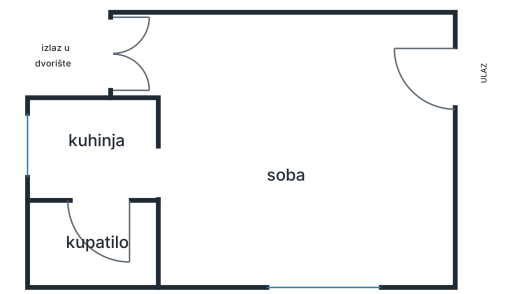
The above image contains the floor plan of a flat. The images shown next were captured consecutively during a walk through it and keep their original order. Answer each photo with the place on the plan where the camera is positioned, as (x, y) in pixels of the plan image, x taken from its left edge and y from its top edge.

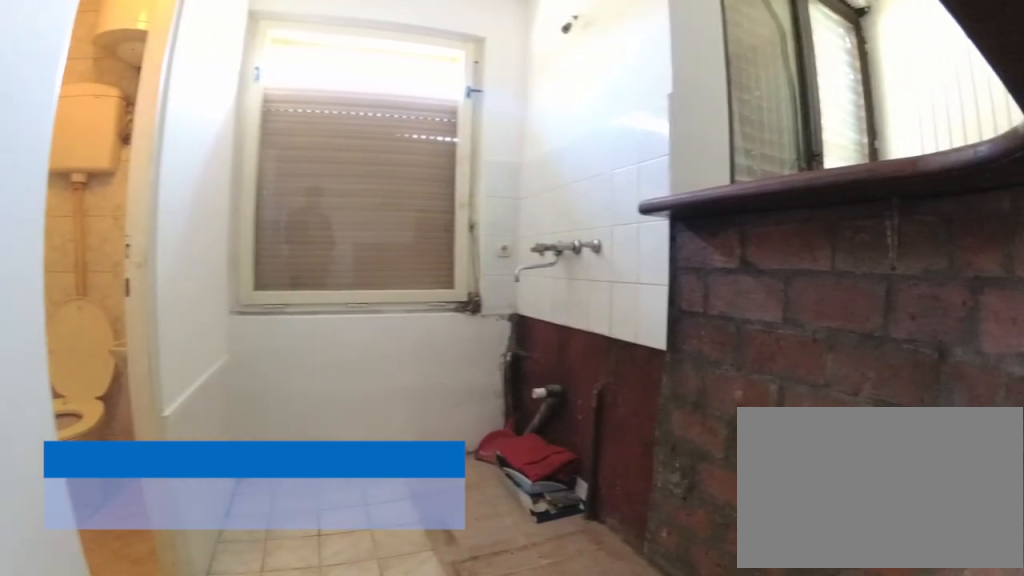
(156, 173)
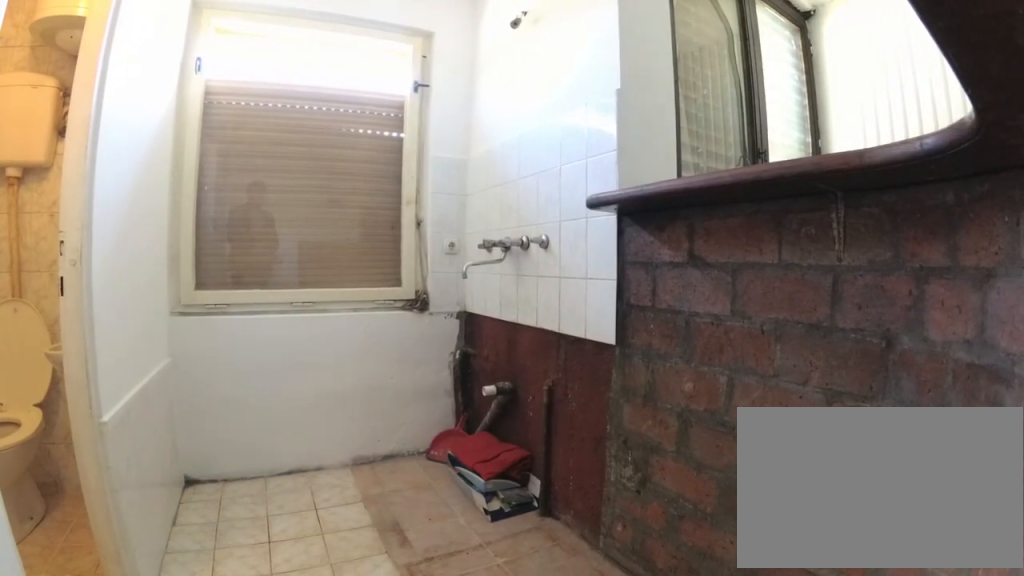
(157, 174)
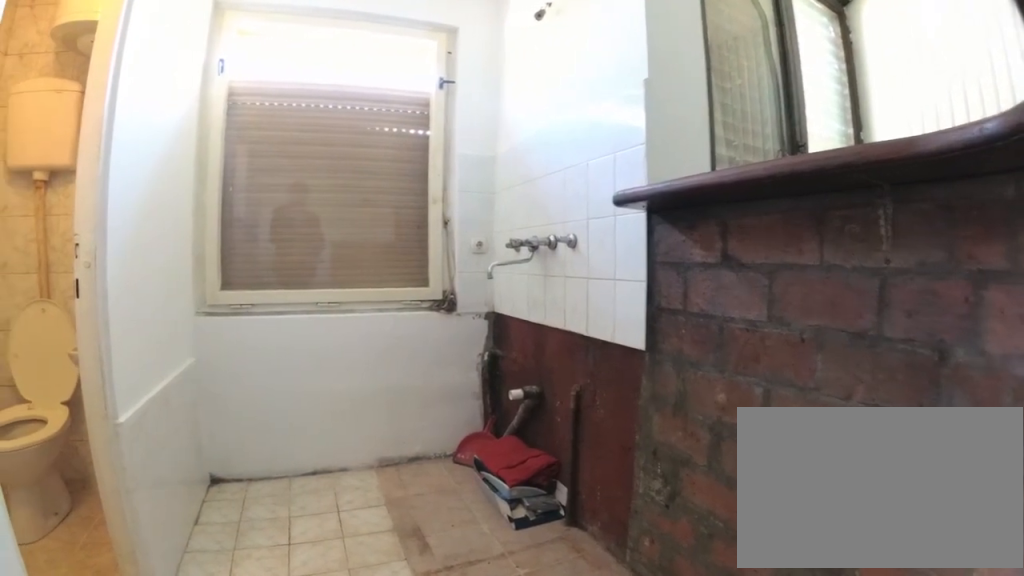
(153, 173)
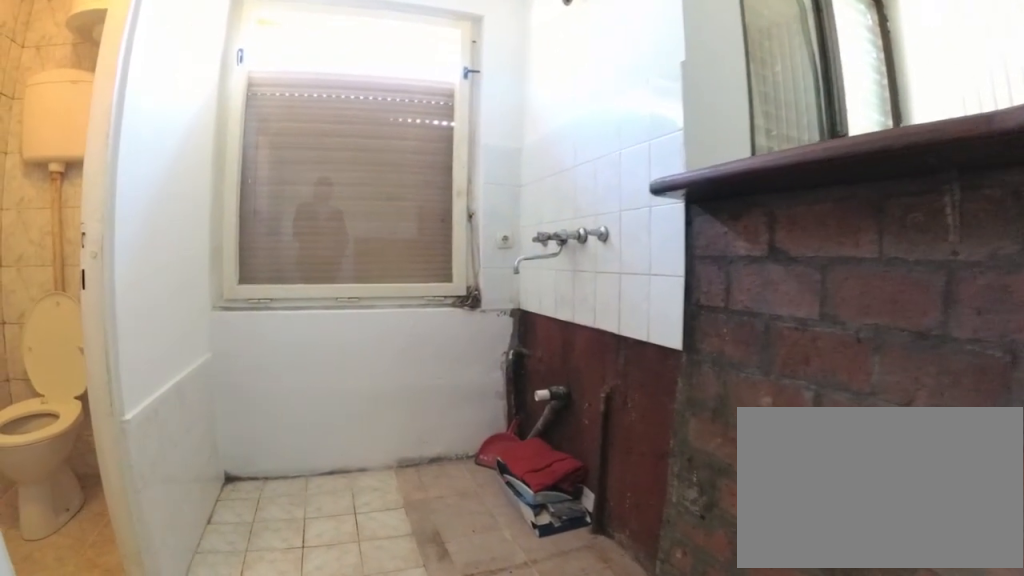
(147, 170)
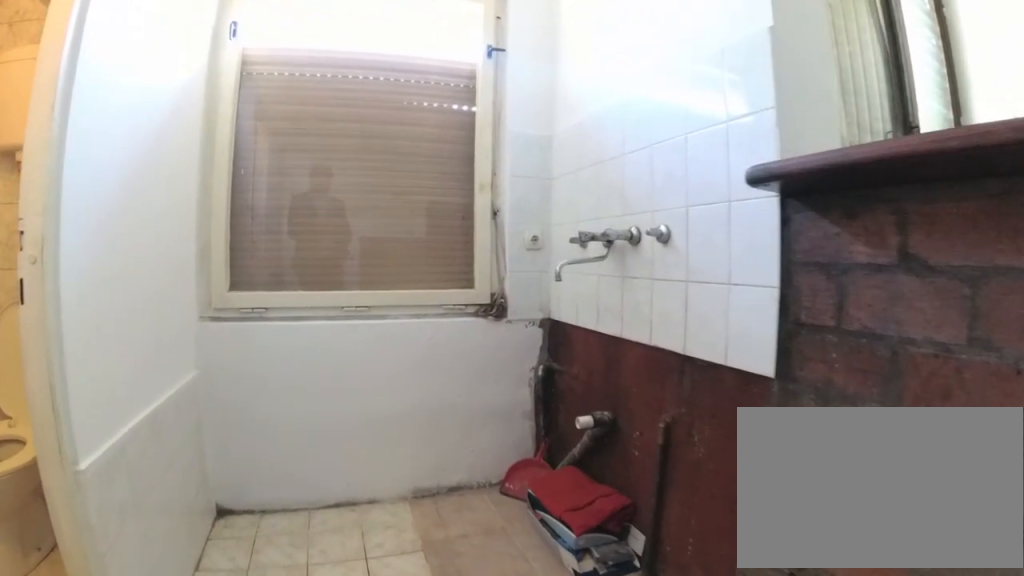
(135, 167)
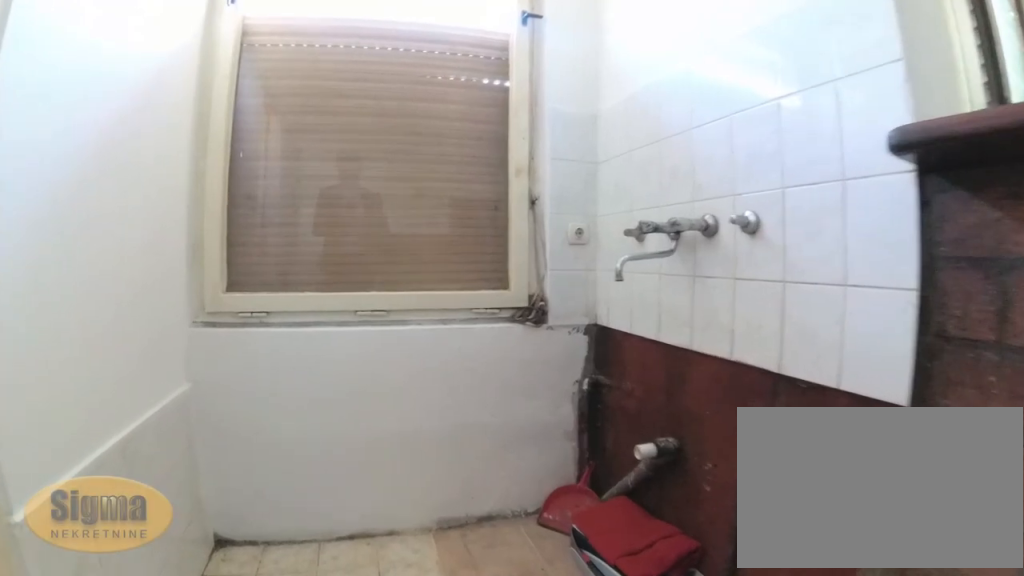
(132, 168)
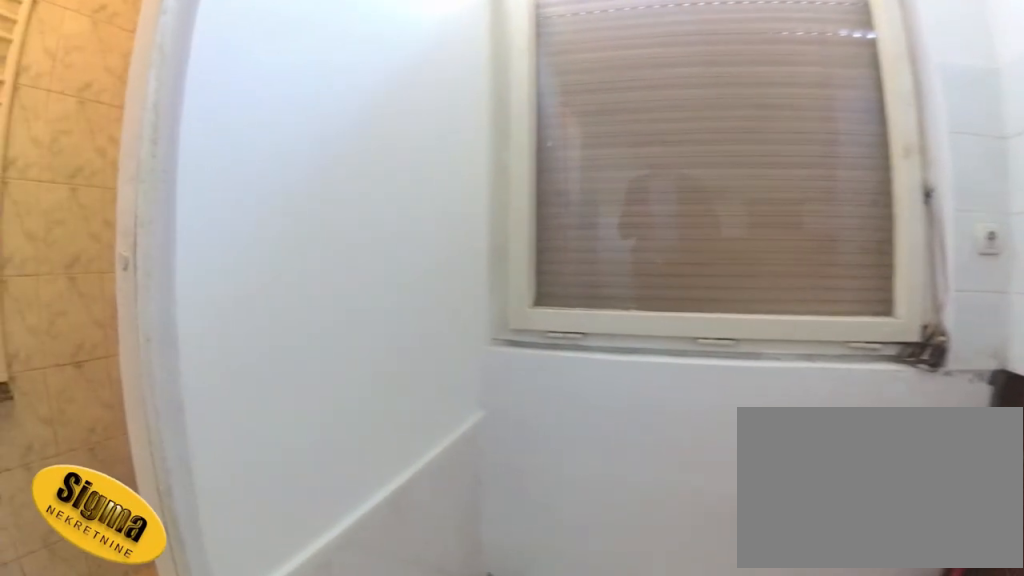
(130, 171)
